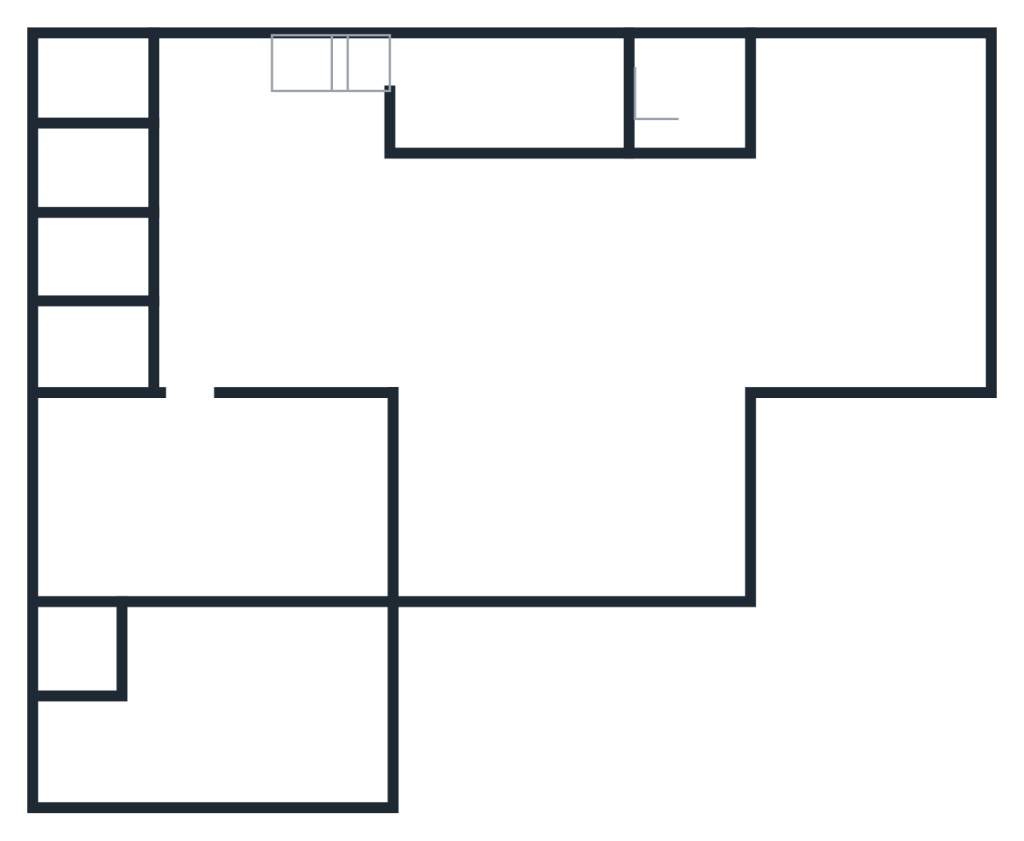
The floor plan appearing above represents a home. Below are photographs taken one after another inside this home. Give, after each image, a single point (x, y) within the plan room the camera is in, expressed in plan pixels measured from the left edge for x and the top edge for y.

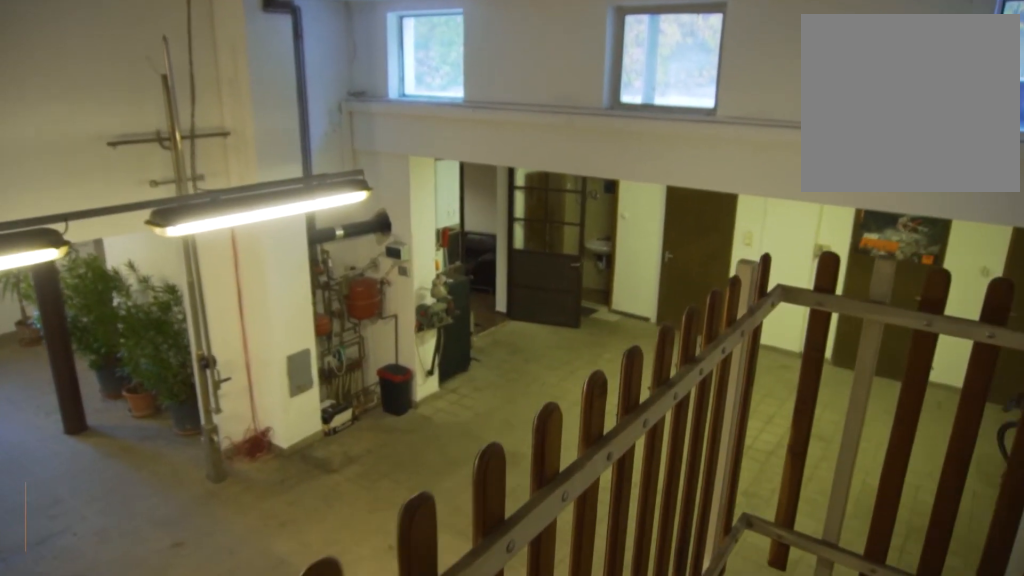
(520, 90)
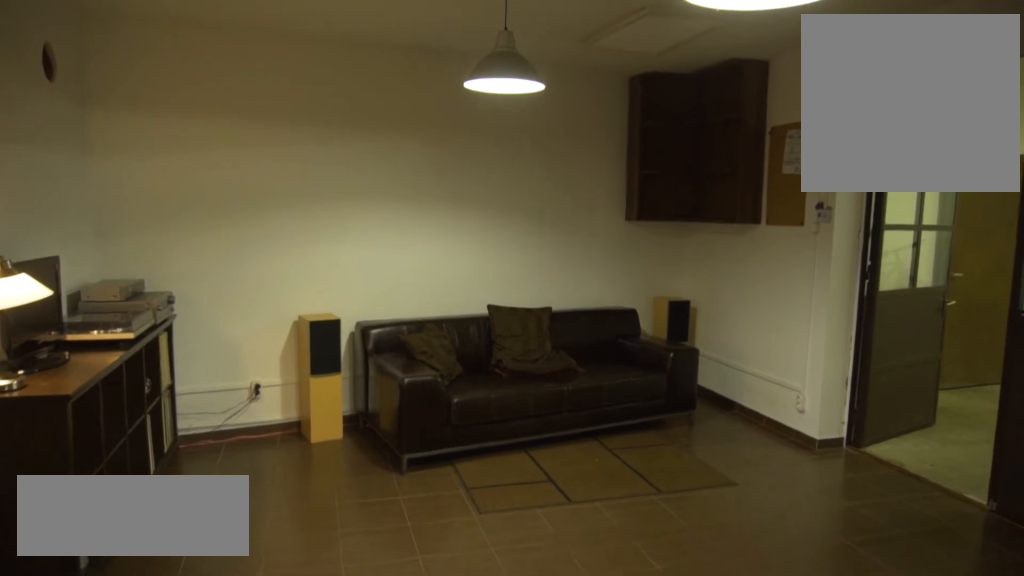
(222, 479)
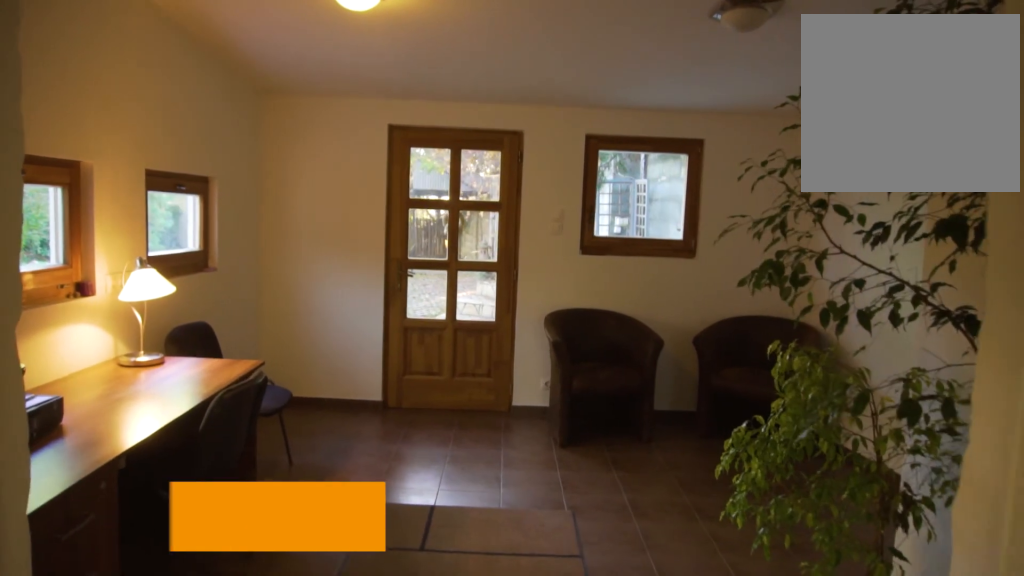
(216, 708)
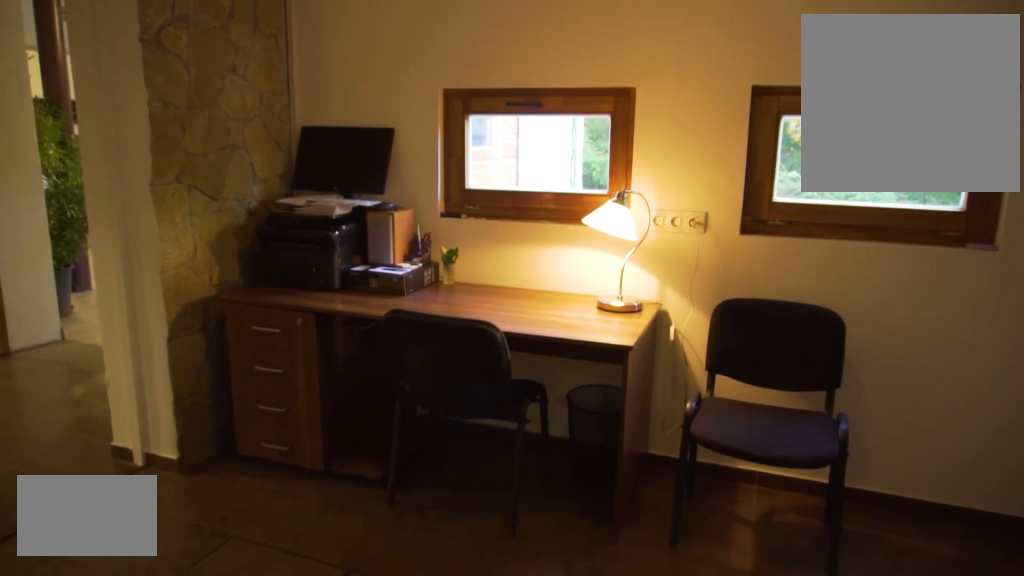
(216, 708)
